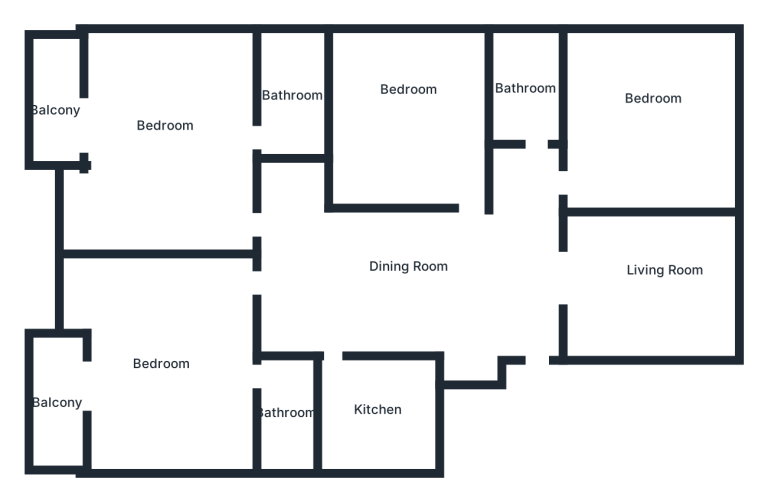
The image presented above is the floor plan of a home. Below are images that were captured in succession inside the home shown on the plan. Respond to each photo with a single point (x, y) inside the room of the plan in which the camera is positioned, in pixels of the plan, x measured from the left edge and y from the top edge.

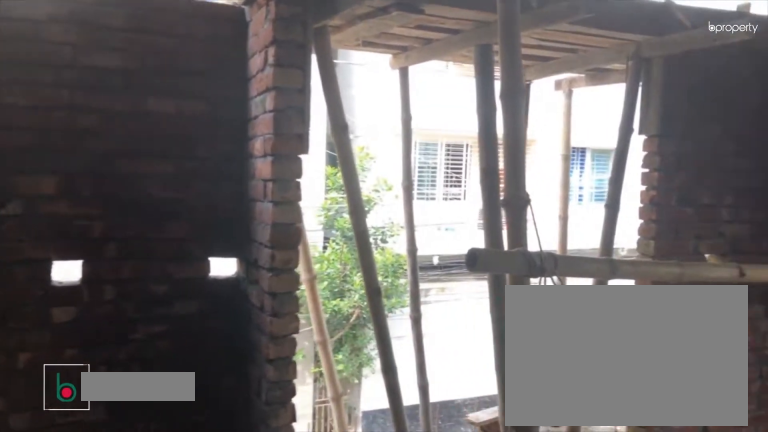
(171, 125)
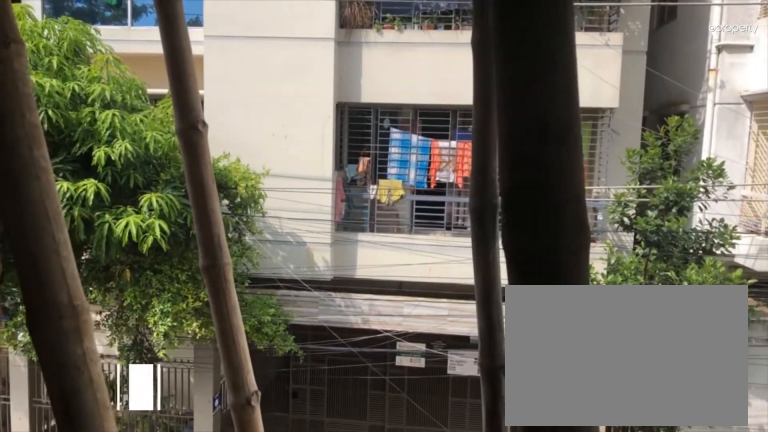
(60, 100)
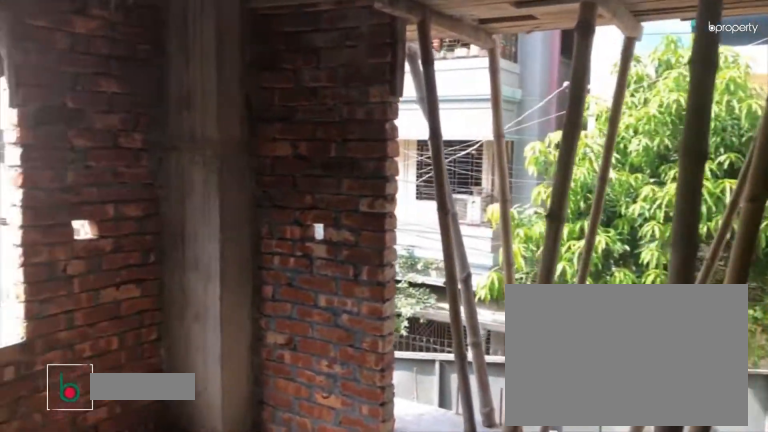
(159, 355)
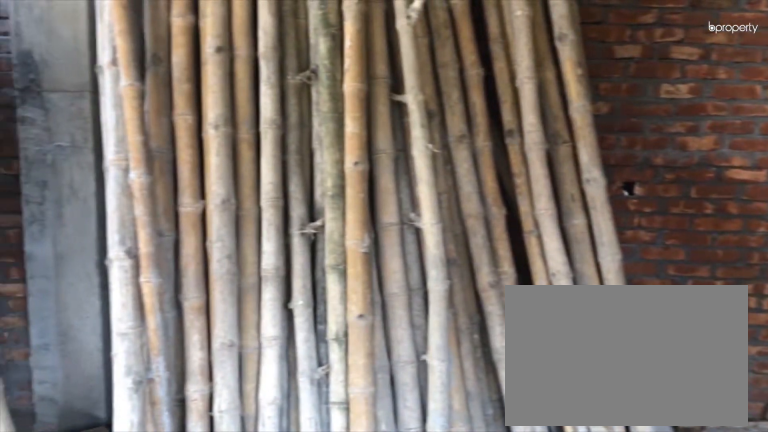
(157, 357)
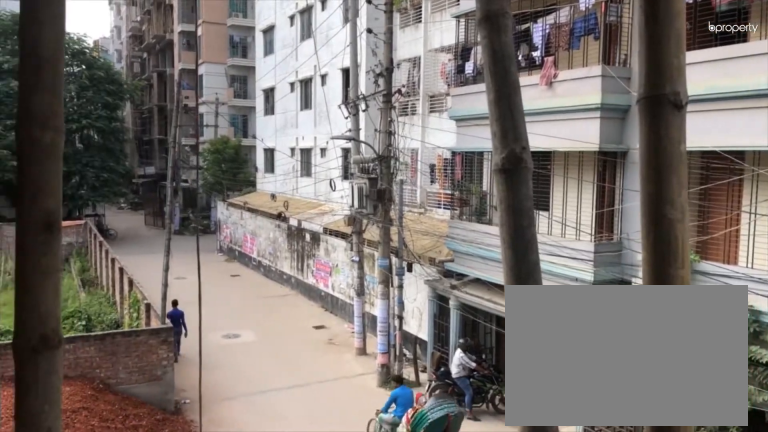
(56, 396)
